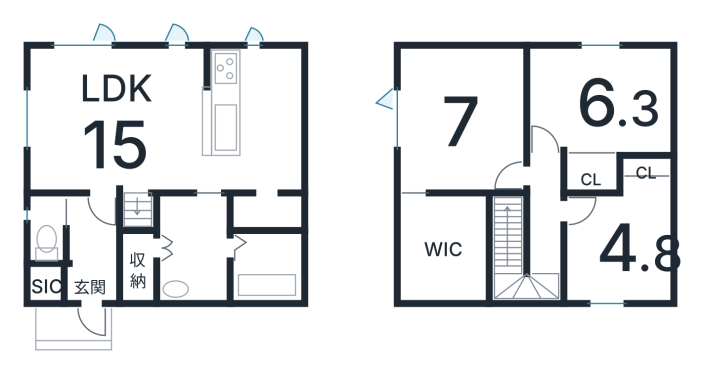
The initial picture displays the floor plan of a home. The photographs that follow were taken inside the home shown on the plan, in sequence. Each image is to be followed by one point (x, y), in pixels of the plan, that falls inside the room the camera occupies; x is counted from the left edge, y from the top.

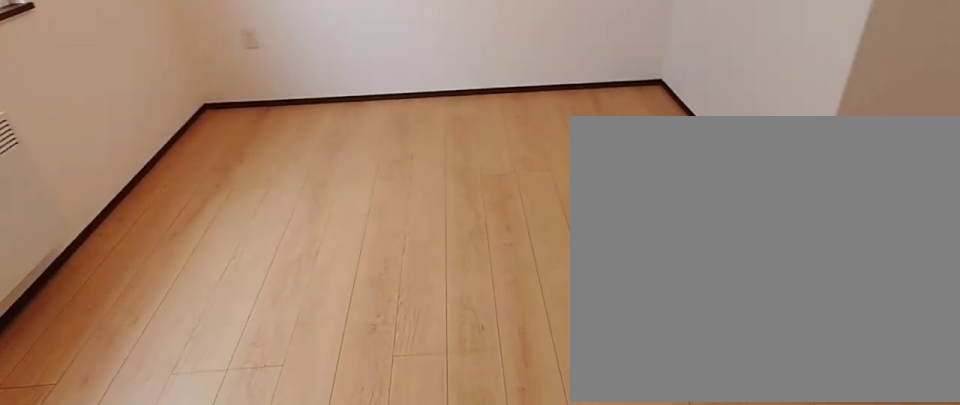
(605, 54)
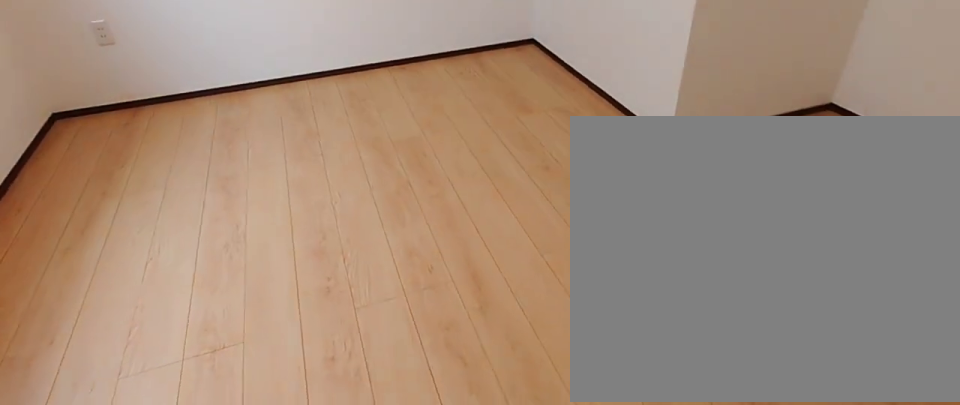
(605, 54)
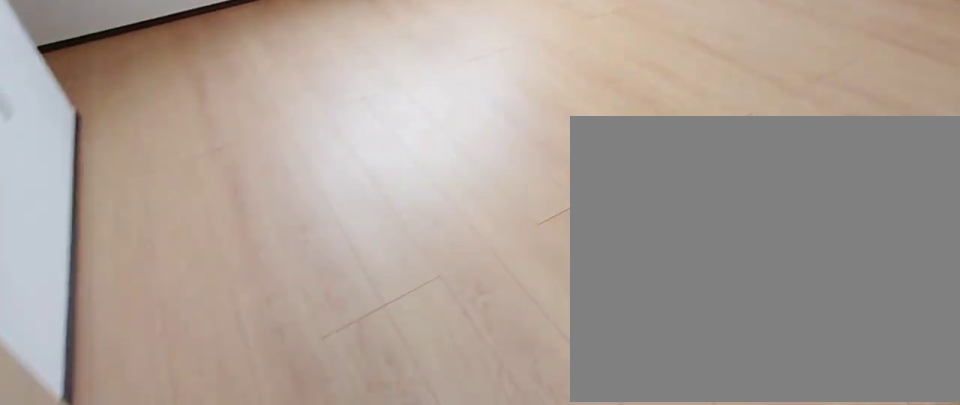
(448, 66)
